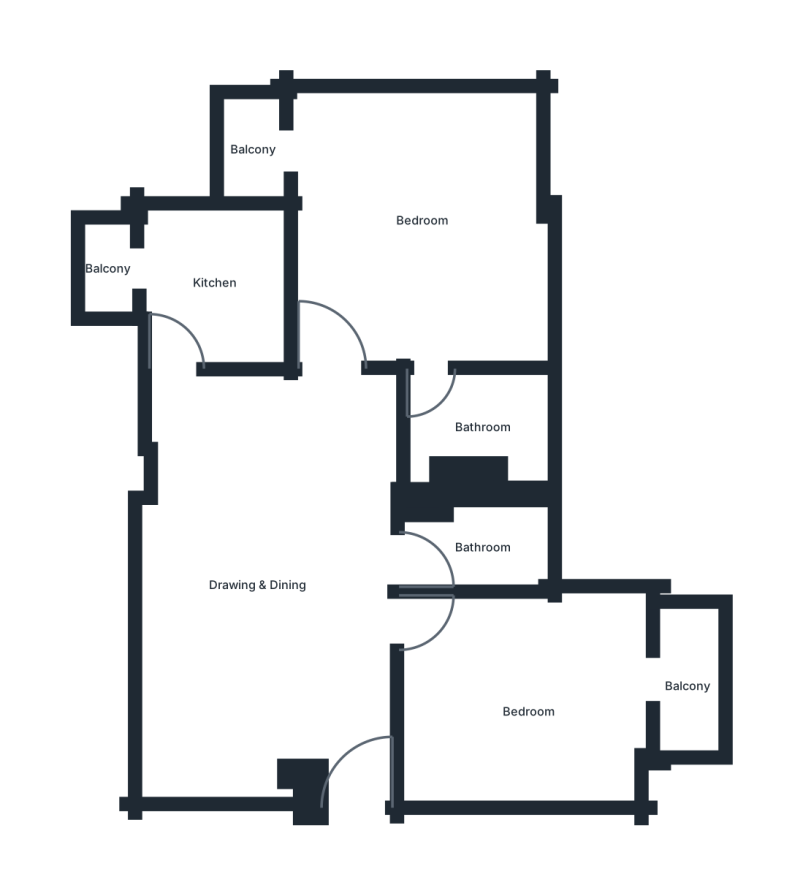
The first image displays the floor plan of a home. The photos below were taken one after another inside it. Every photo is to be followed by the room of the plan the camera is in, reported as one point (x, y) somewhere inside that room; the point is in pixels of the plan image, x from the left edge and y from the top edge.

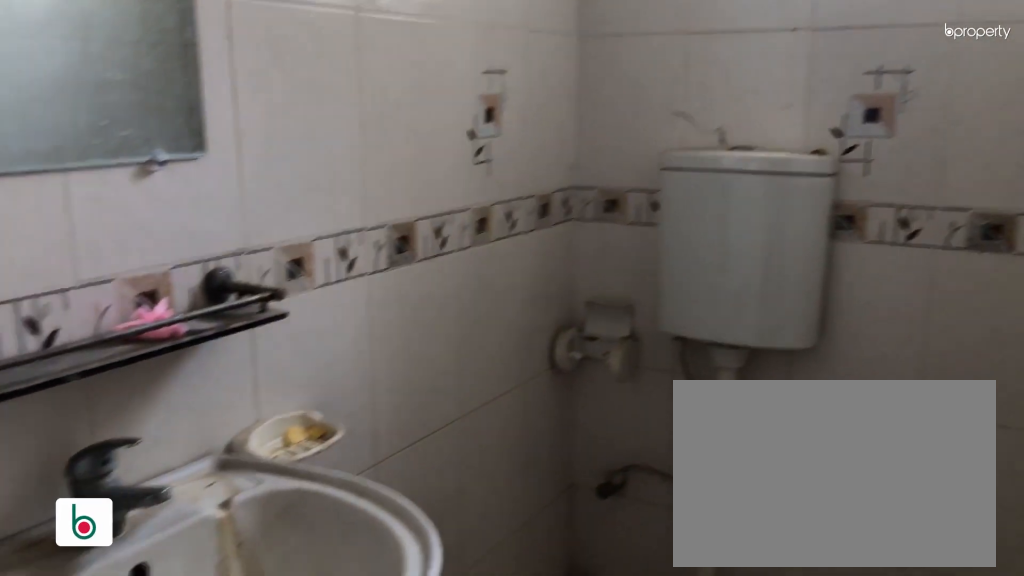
(476, 539)
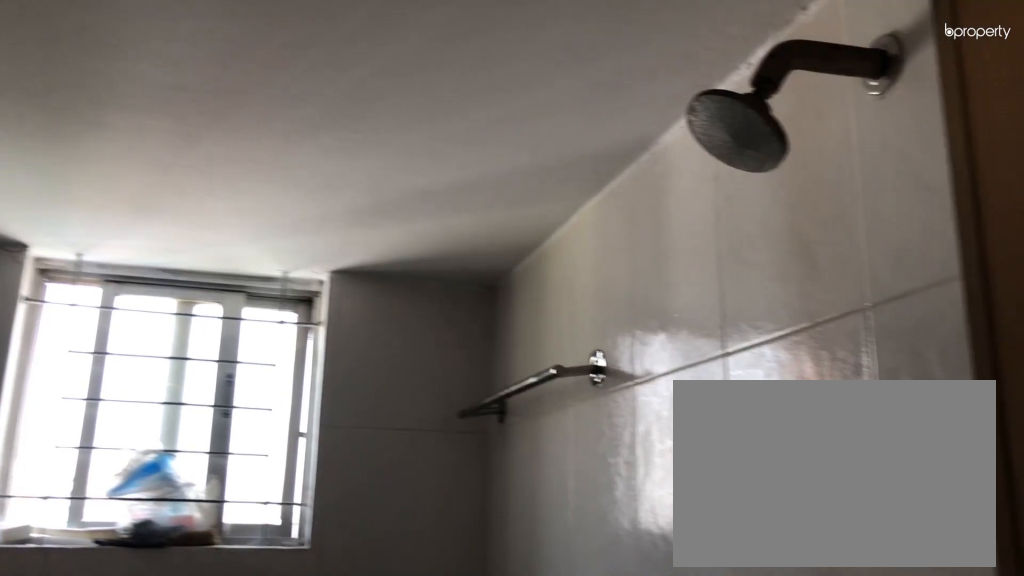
(476, 539)
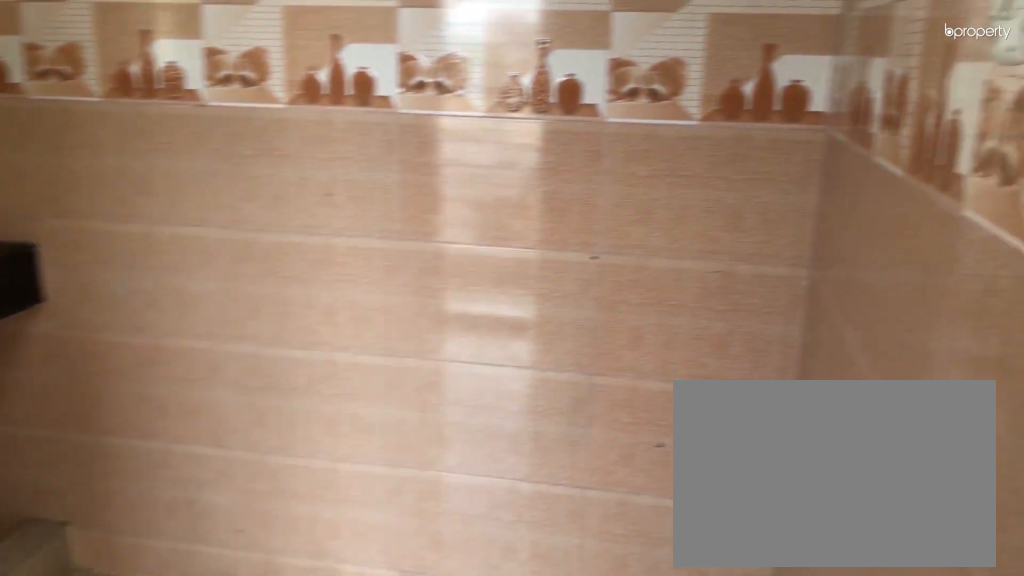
(206, 286)
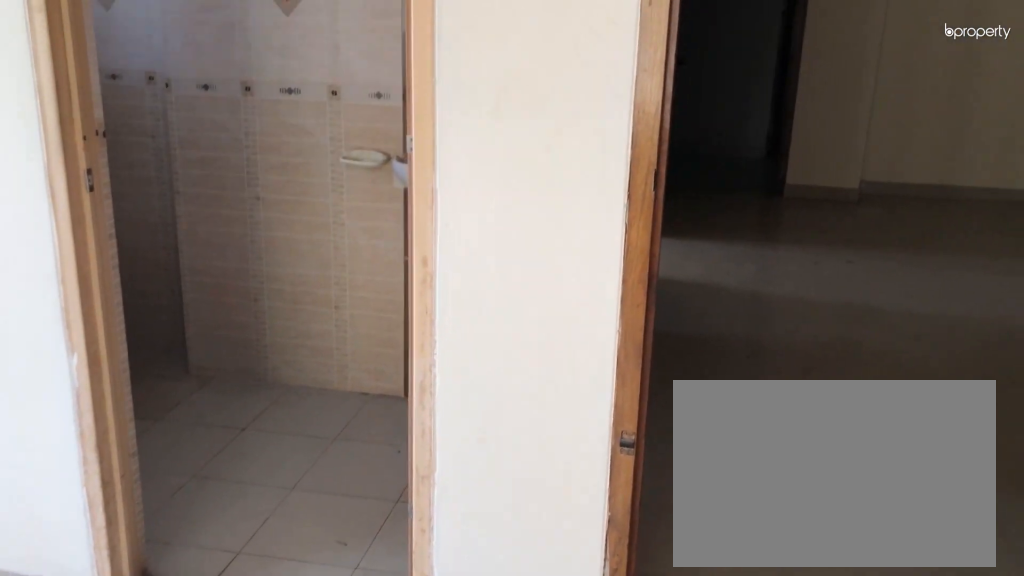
(419, 212)
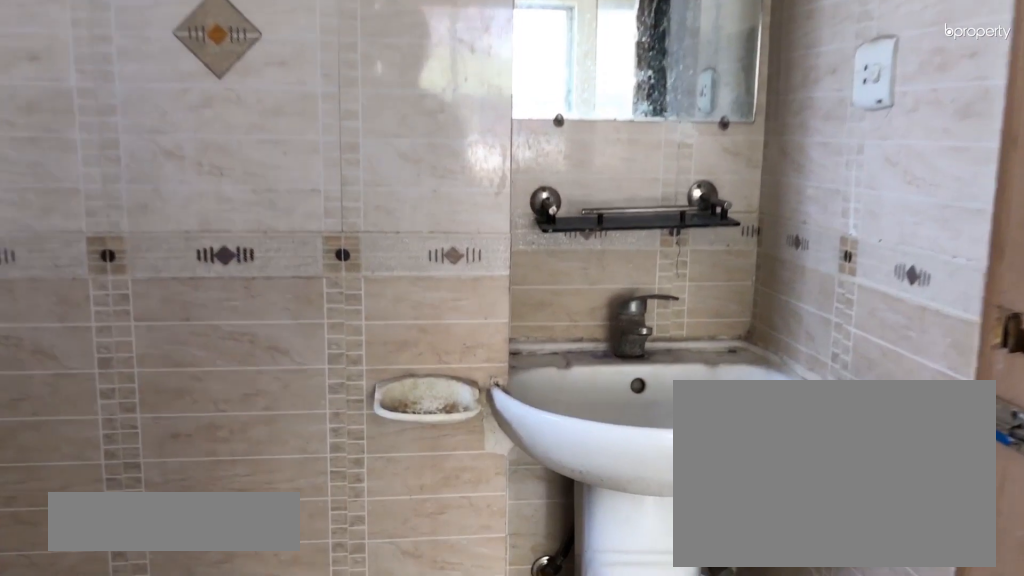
(473, 416)
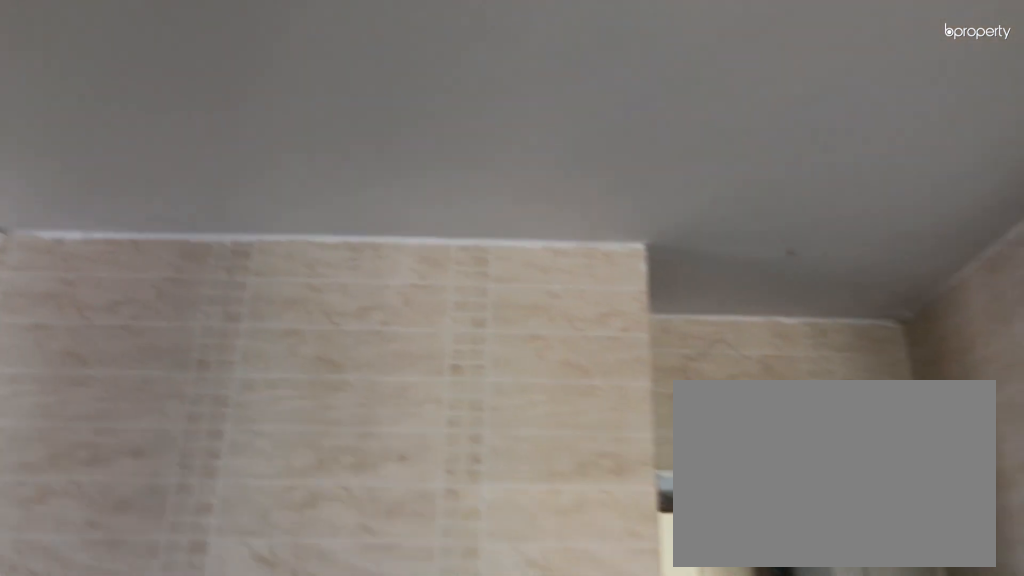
(473, 416)
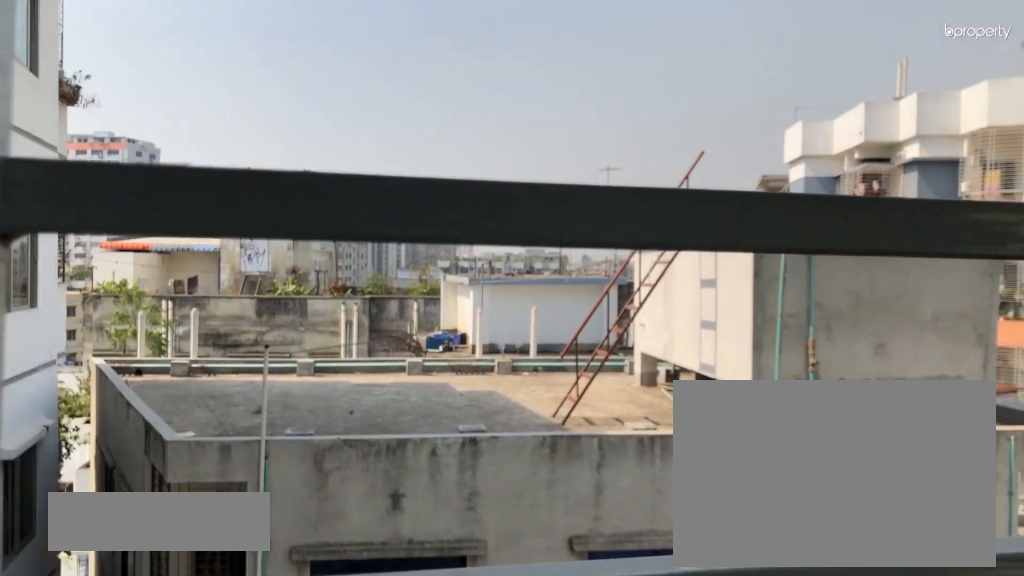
(247, 146)
